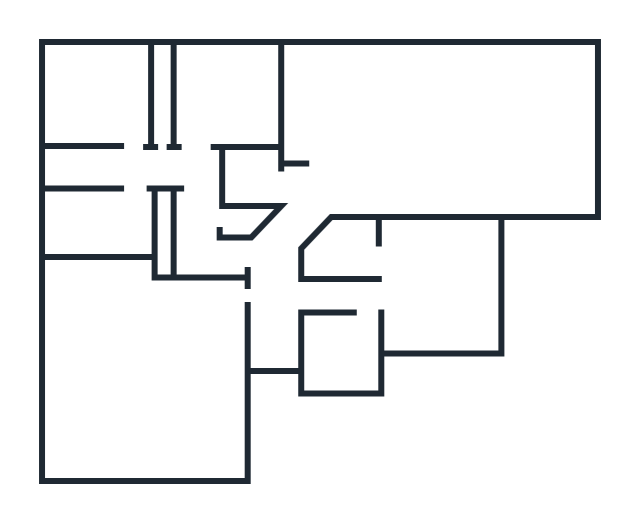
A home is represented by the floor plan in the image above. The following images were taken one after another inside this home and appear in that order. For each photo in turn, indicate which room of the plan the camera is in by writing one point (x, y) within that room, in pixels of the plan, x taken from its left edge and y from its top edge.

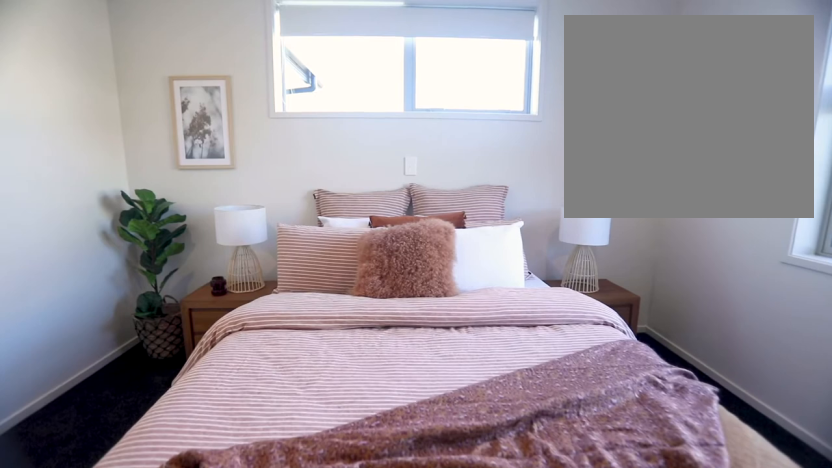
(441, 286)
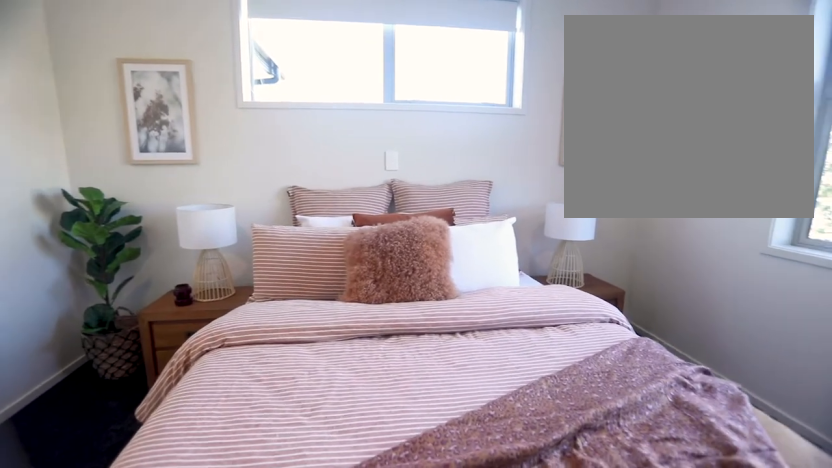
(441, 286)
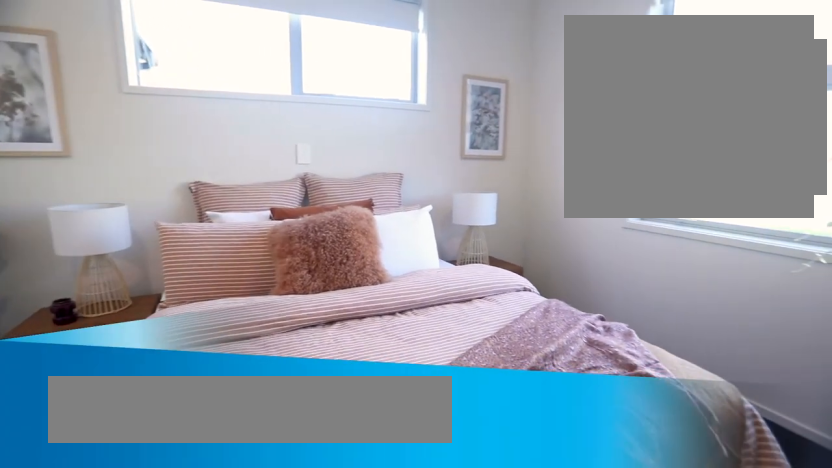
(441, 286)
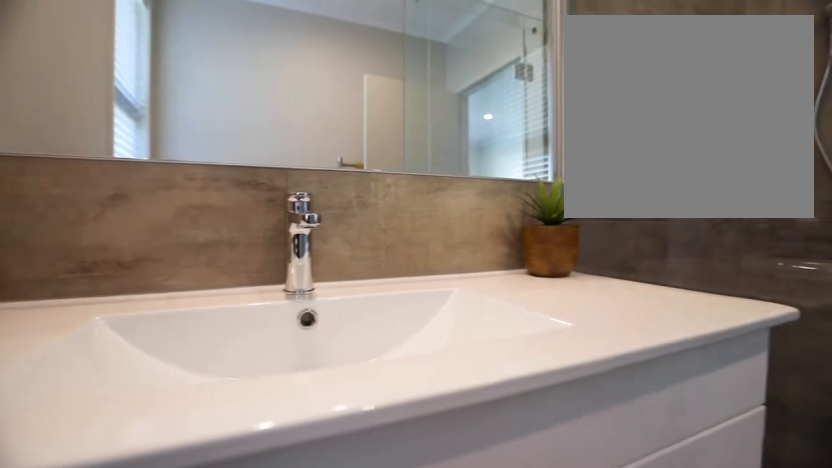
(340, 352)
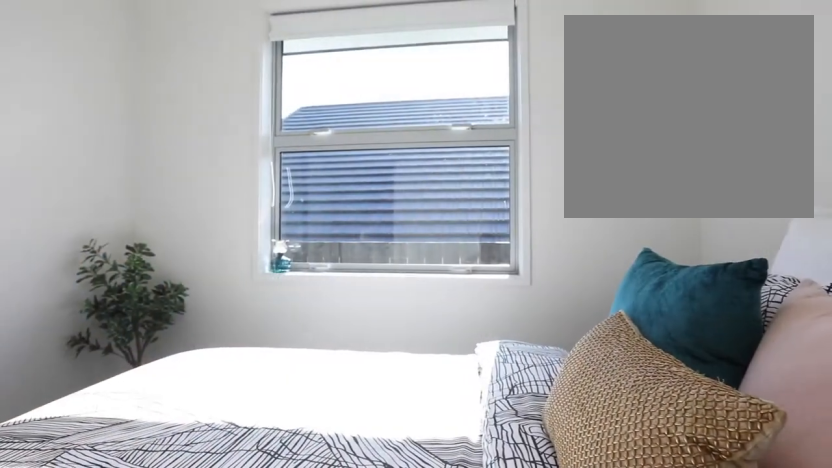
(228, 94)
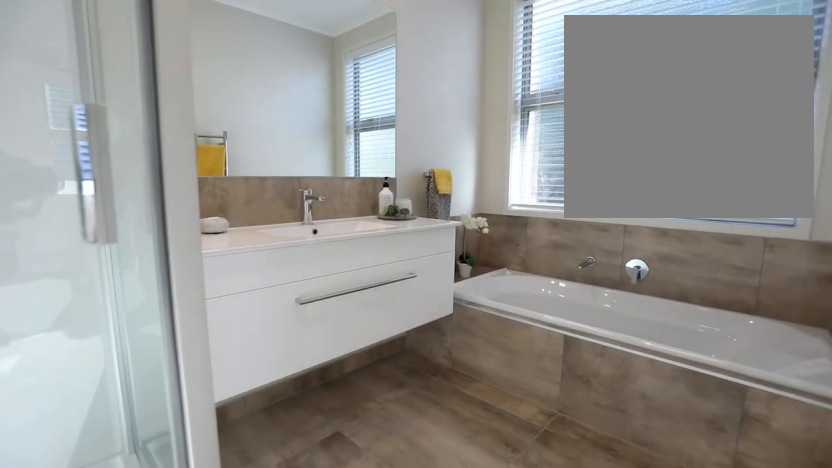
(97, 222)
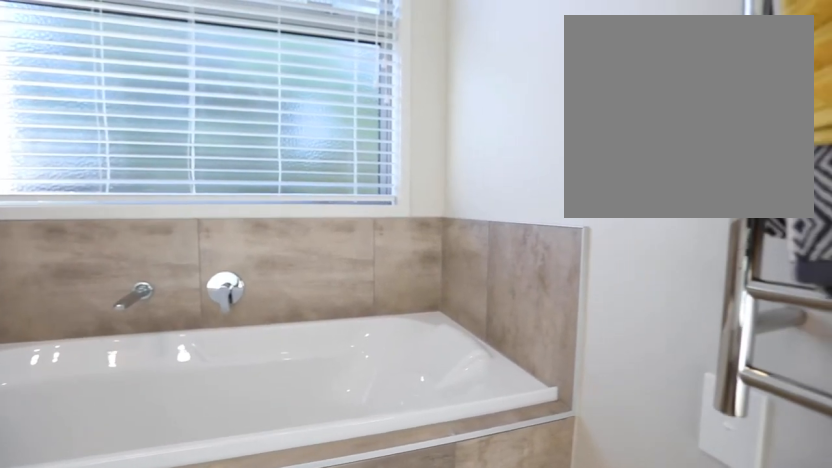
(97, 222)
